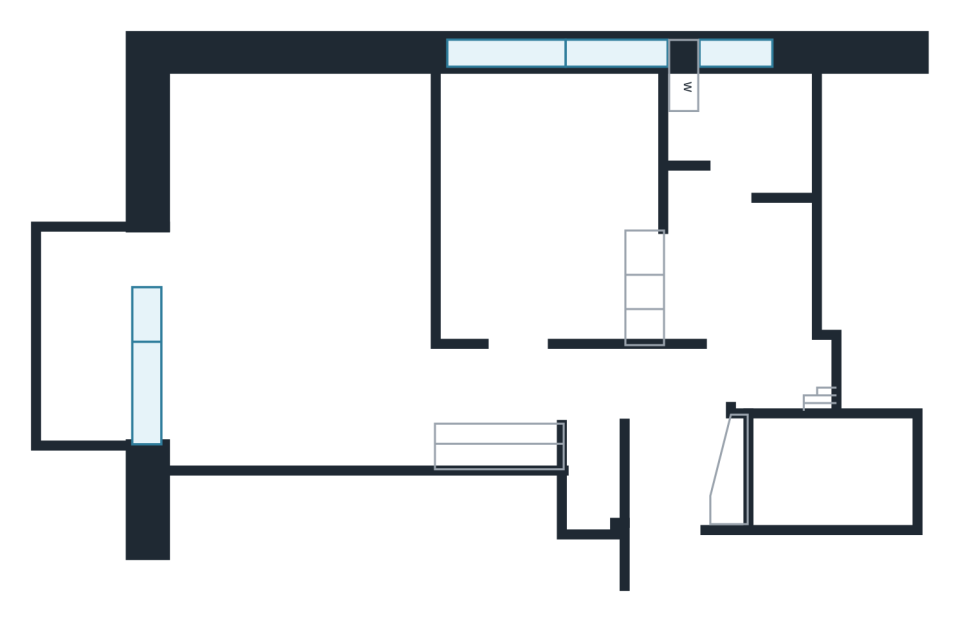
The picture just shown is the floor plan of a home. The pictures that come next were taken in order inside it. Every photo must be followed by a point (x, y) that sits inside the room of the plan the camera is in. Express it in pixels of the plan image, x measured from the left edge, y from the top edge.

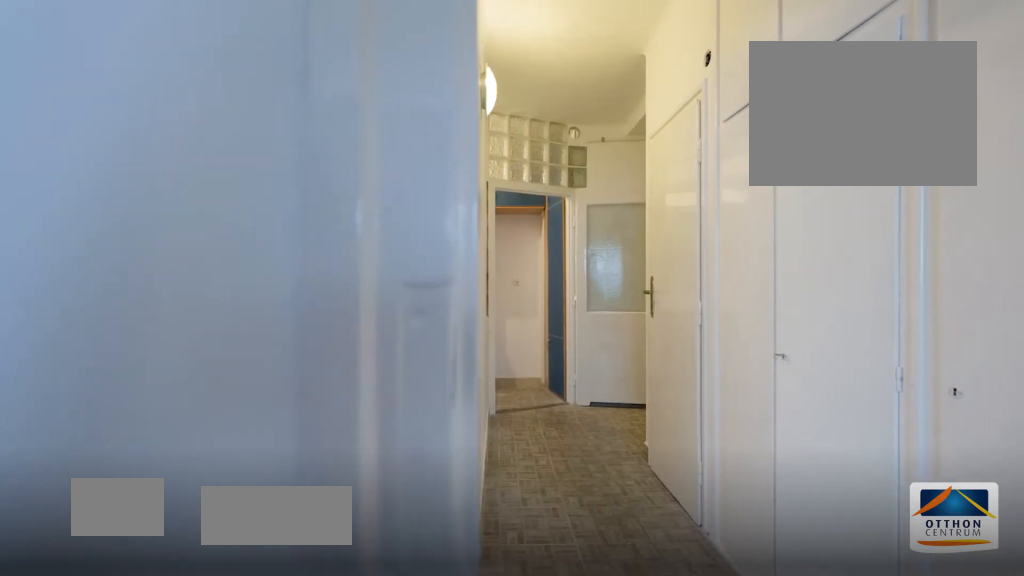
(667, 472)
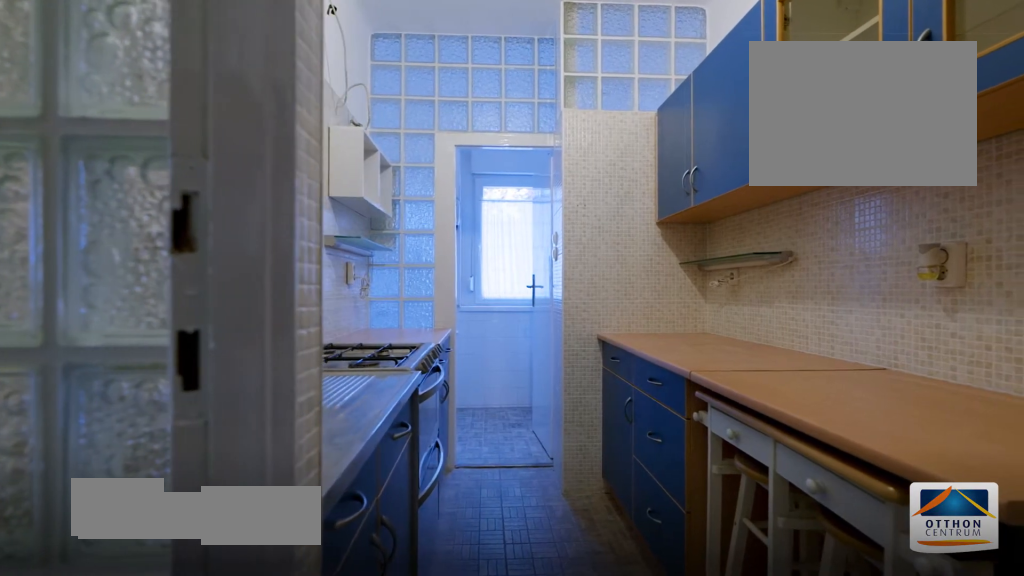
(749, 256)
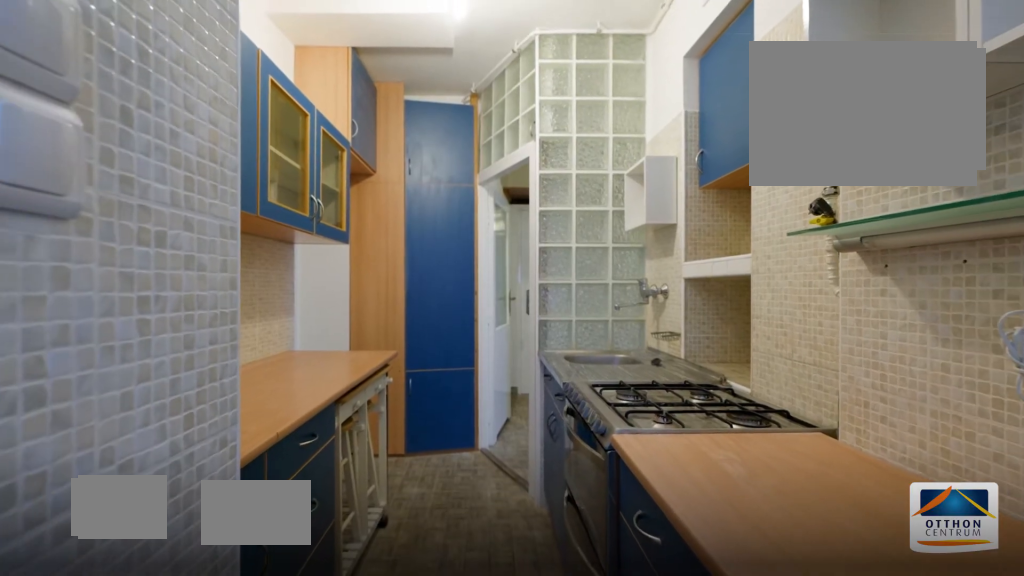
(750, 256)
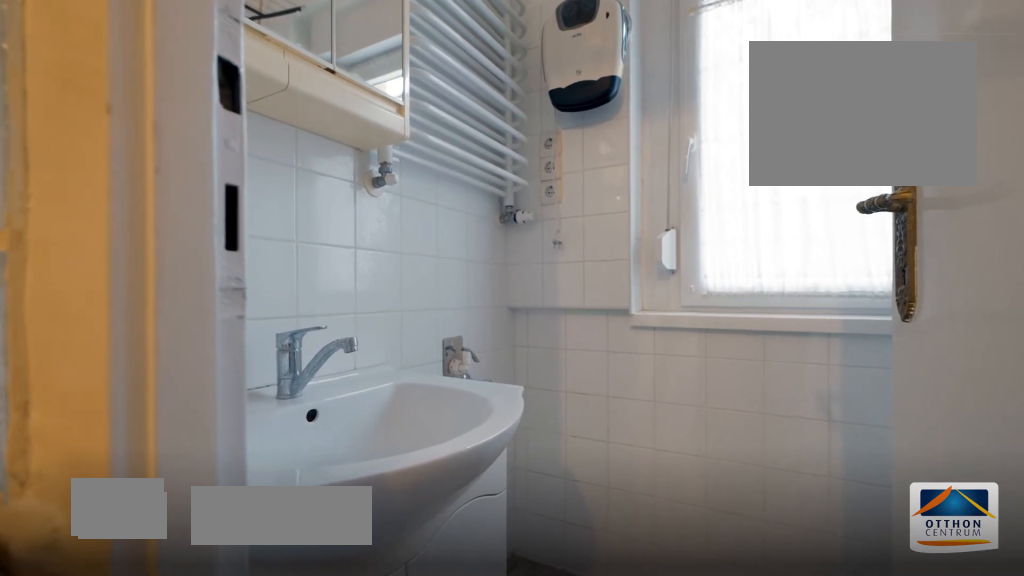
(750, 140)
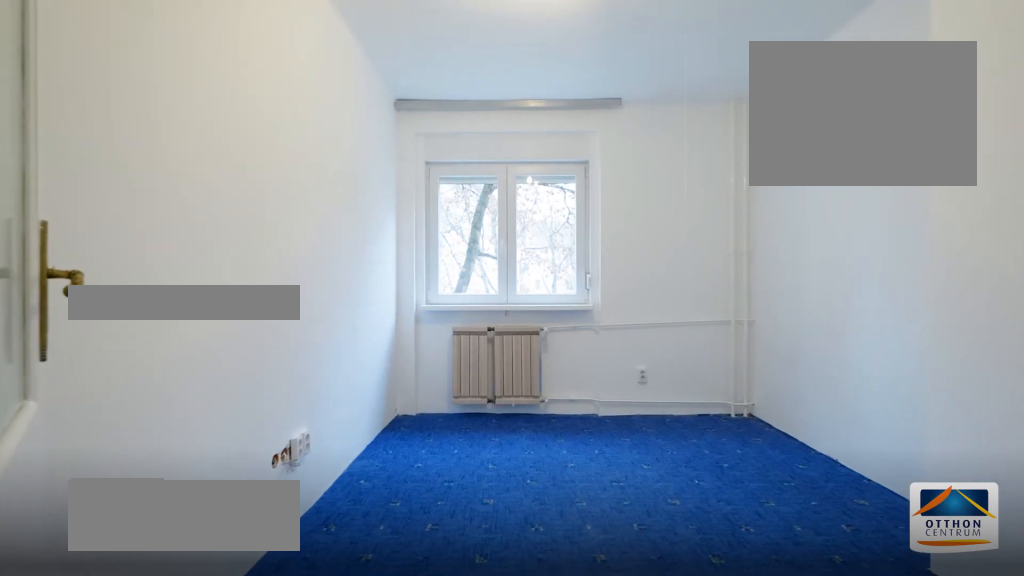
(557, 199)
